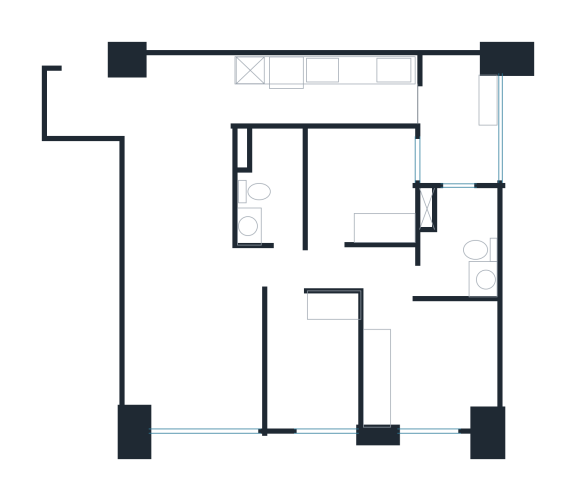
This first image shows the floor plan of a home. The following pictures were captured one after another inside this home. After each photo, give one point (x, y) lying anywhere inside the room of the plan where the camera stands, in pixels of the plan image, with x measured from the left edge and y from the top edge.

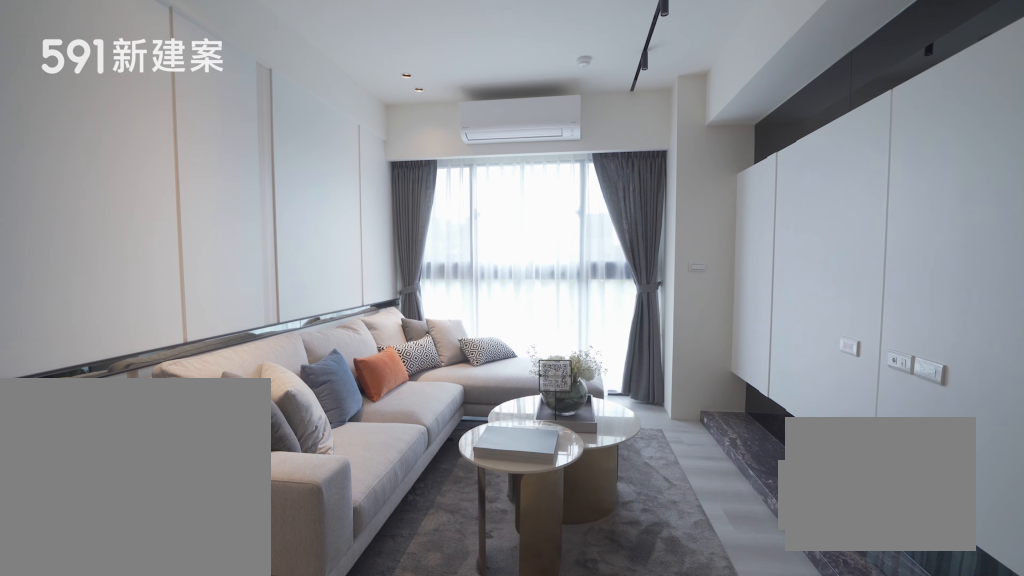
(194, 335)
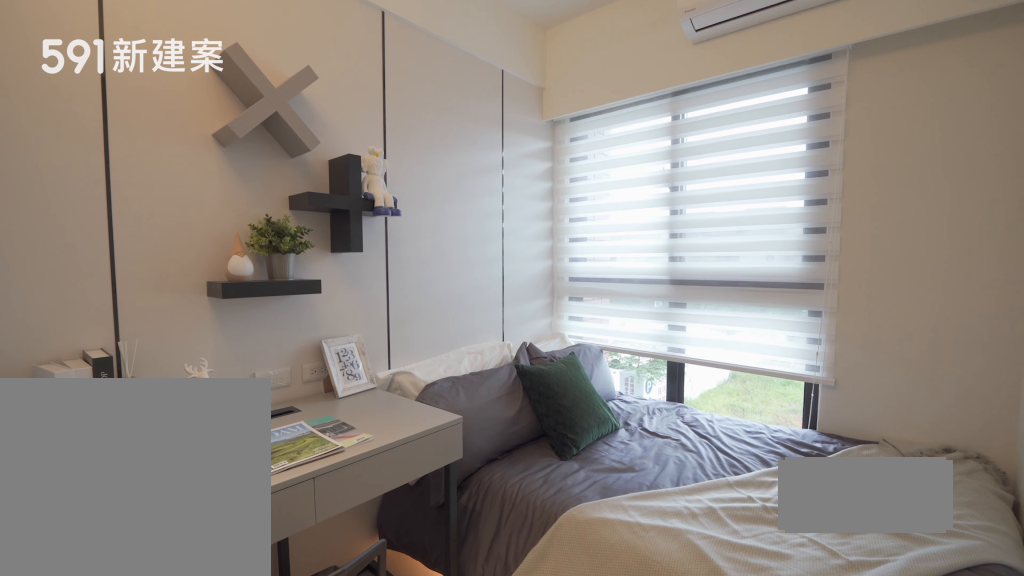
(316, 362)
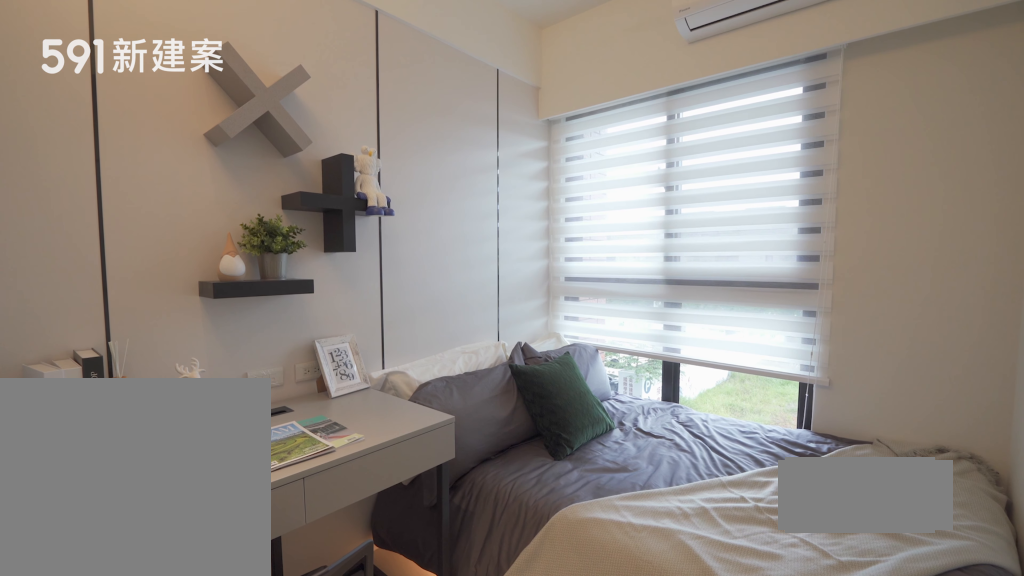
(316, 362)
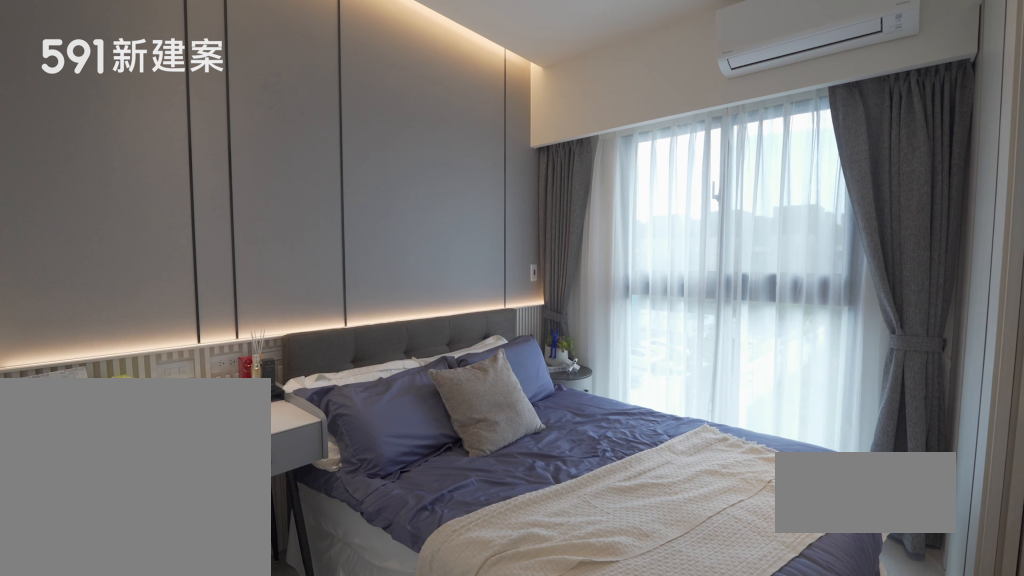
(426, 351)
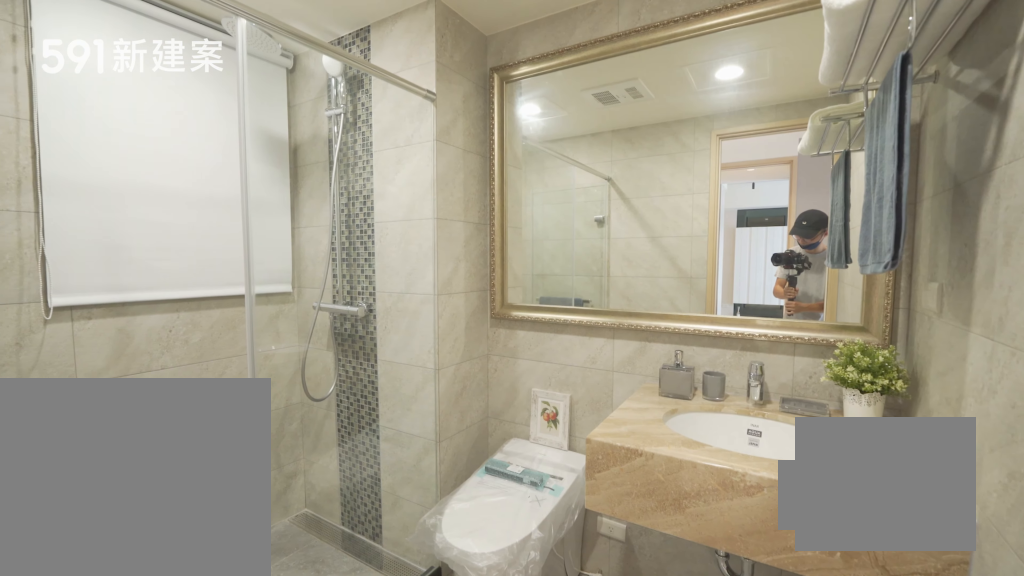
(462, 241)
